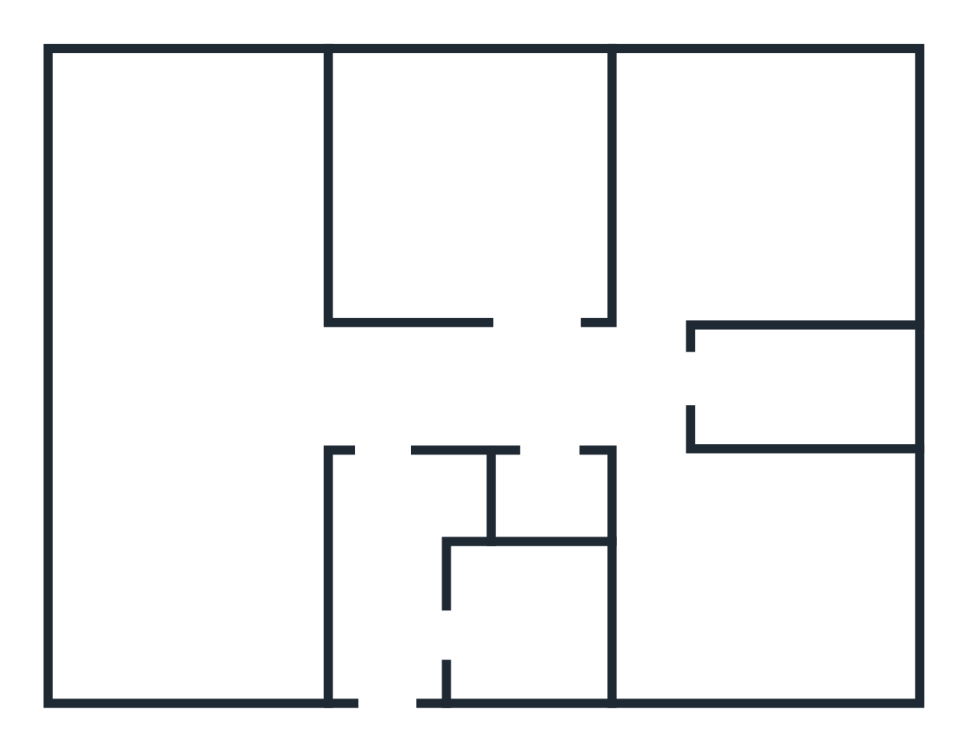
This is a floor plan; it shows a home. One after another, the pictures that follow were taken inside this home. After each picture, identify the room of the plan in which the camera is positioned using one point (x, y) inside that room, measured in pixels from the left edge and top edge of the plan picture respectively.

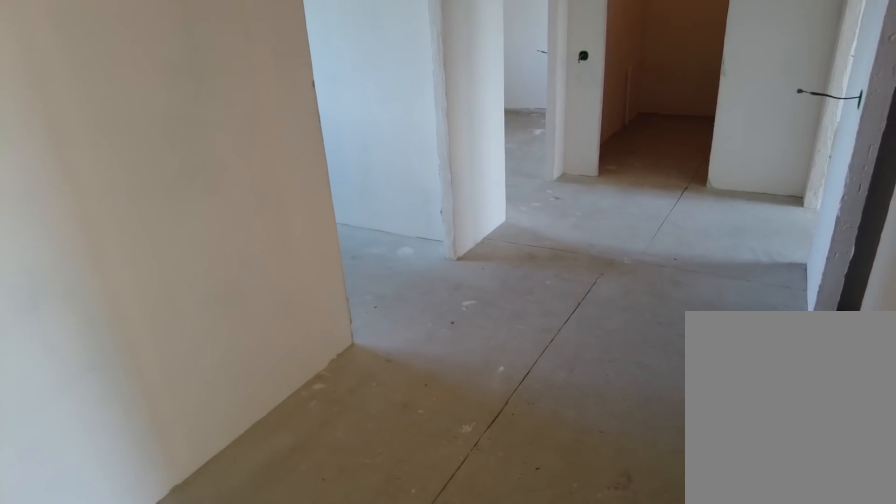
(388, 418)
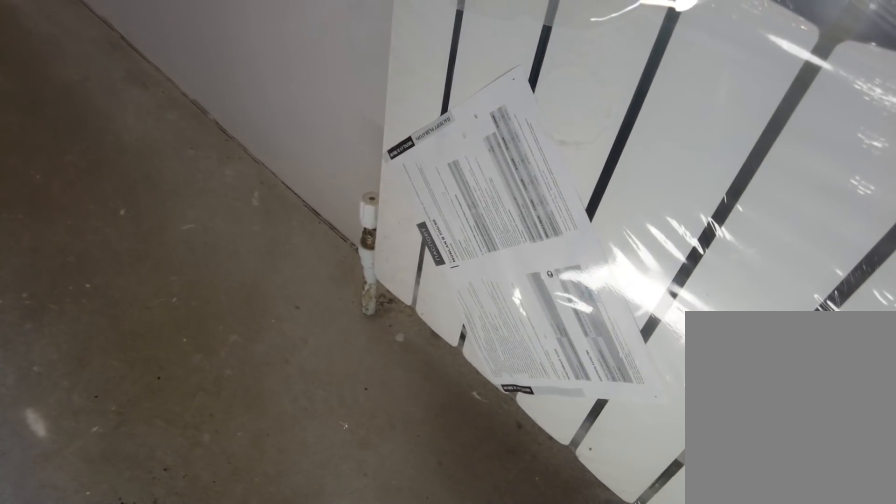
(700, 607)
